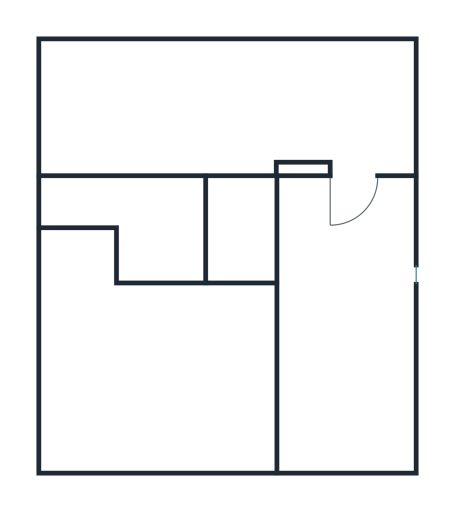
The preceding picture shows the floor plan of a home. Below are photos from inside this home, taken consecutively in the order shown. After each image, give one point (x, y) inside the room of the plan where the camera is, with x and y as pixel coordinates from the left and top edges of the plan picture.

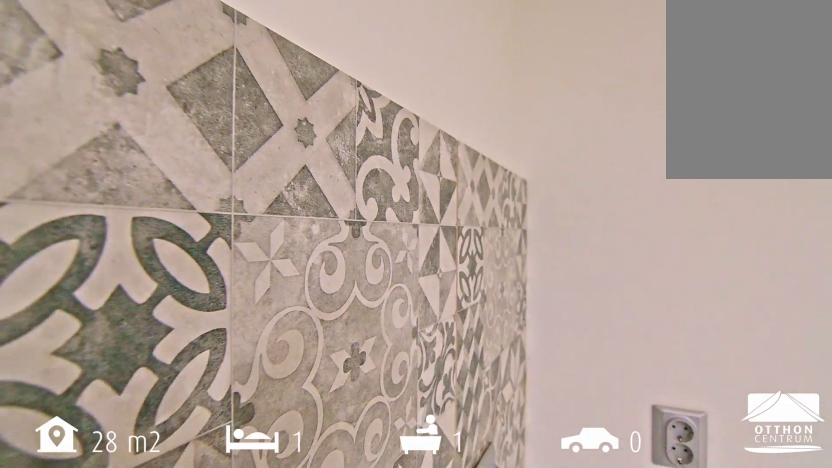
(203, 111)
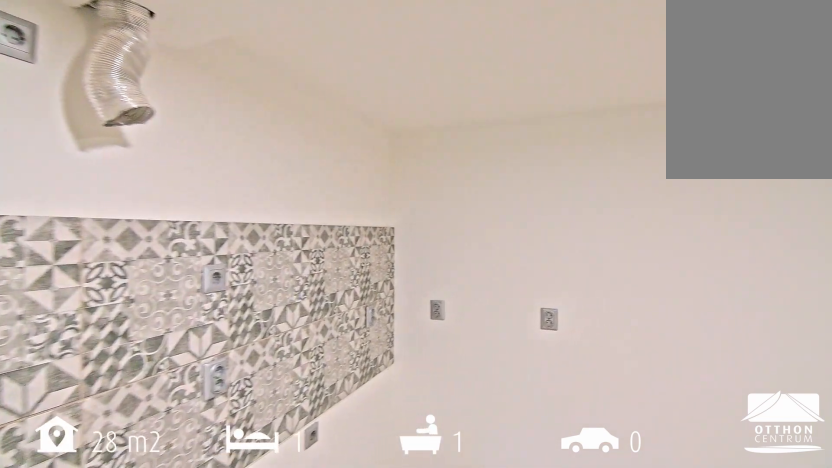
(203, 111)
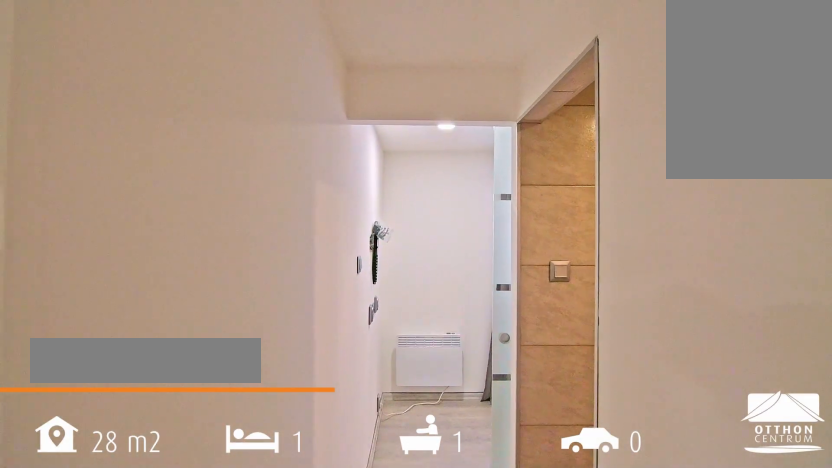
(245, 230)
